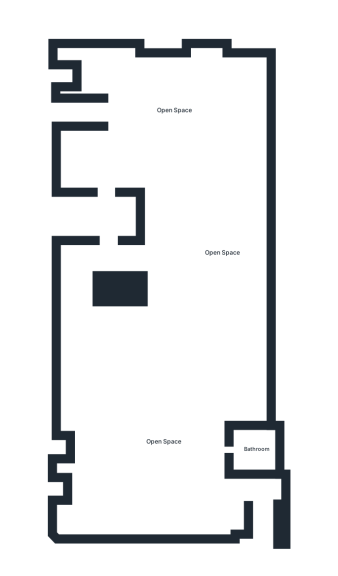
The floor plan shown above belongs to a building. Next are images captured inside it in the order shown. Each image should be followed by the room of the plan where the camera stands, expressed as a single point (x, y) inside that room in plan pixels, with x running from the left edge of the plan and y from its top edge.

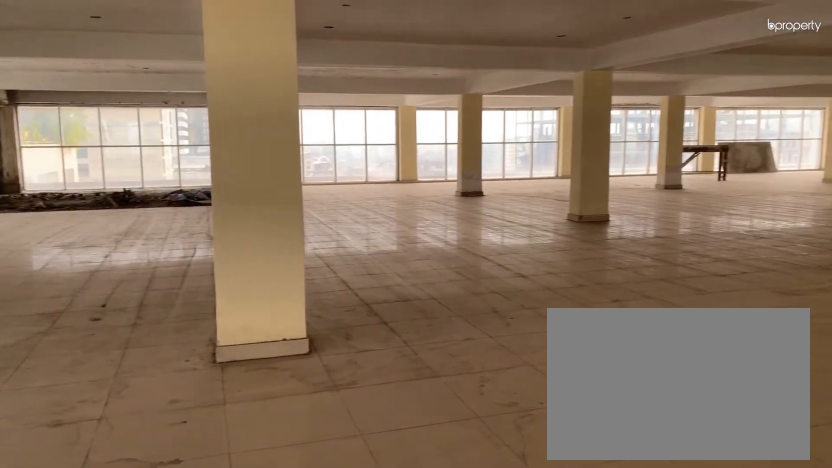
(175, 110)
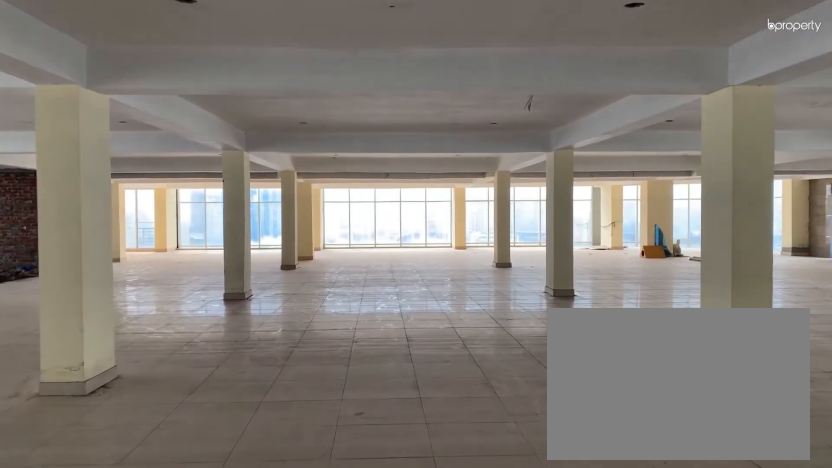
(221, 253)
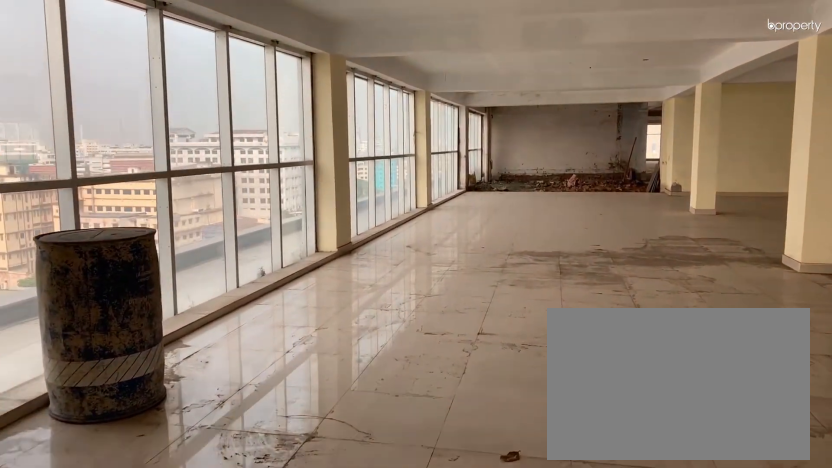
(162, 442)
